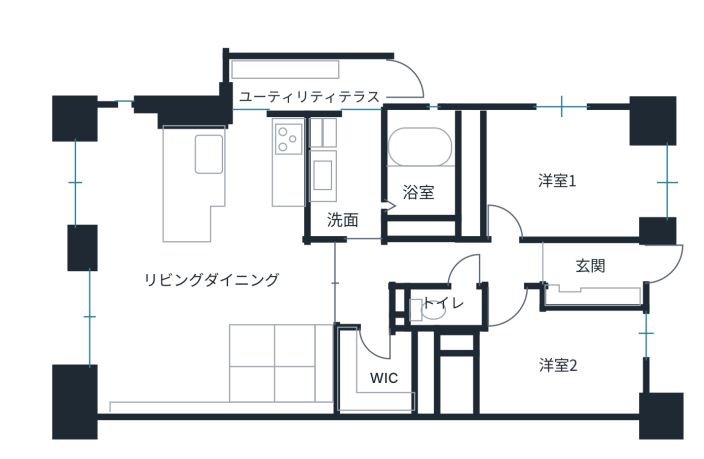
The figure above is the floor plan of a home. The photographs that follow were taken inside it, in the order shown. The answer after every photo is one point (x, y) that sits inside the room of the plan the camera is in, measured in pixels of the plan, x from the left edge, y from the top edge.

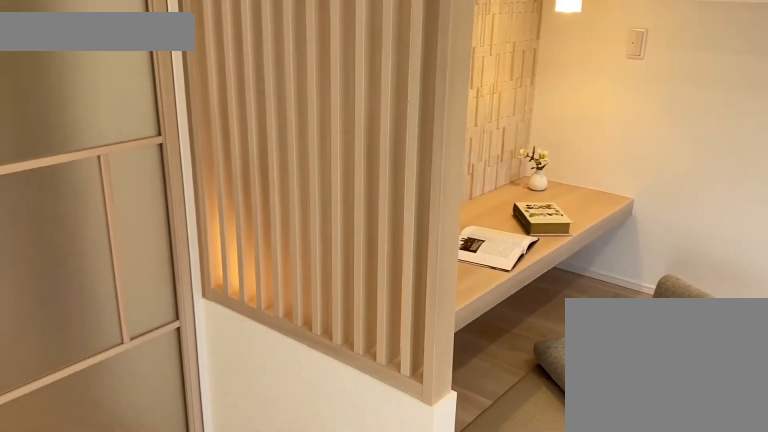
(280, 360)
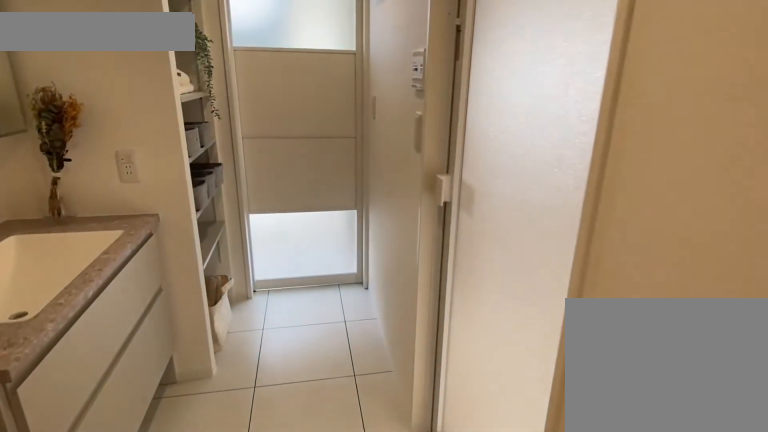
(340, 178)
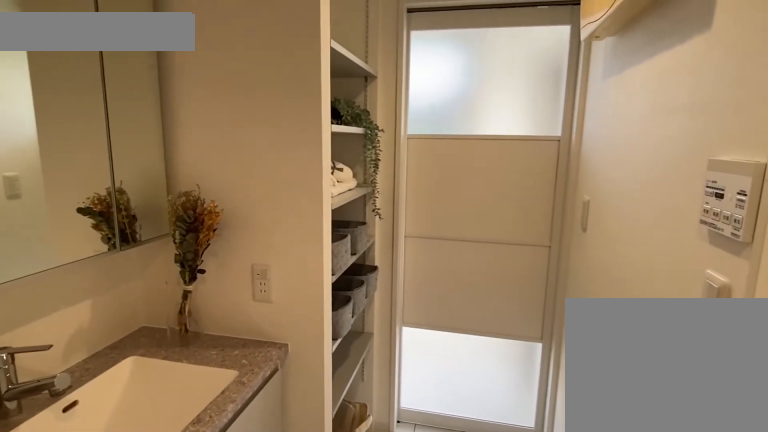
(340, 178)
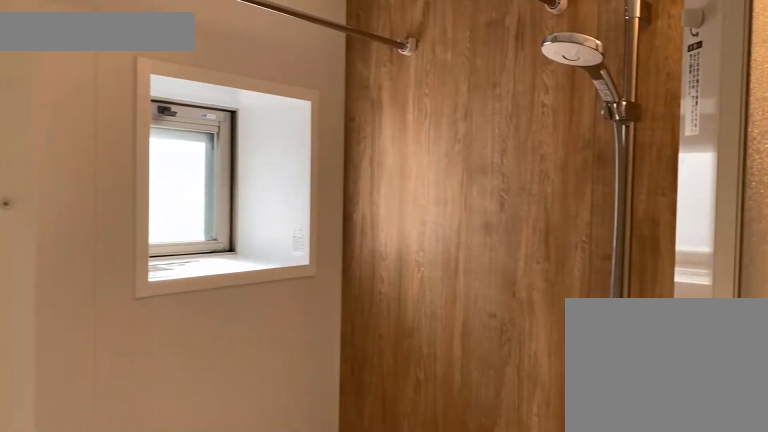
(420, 170)
